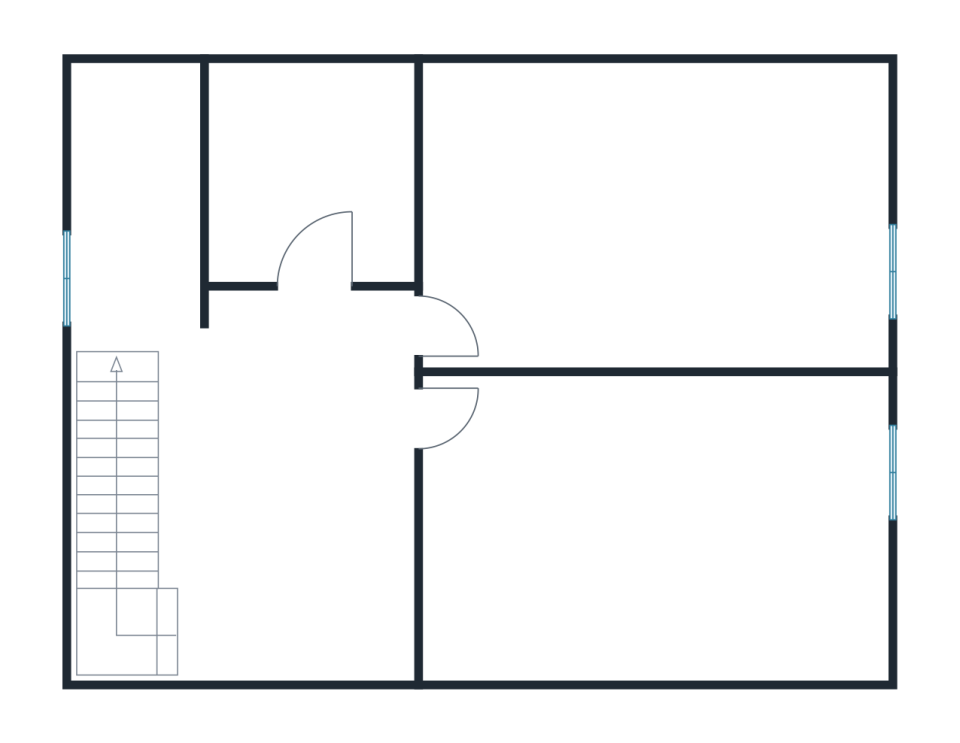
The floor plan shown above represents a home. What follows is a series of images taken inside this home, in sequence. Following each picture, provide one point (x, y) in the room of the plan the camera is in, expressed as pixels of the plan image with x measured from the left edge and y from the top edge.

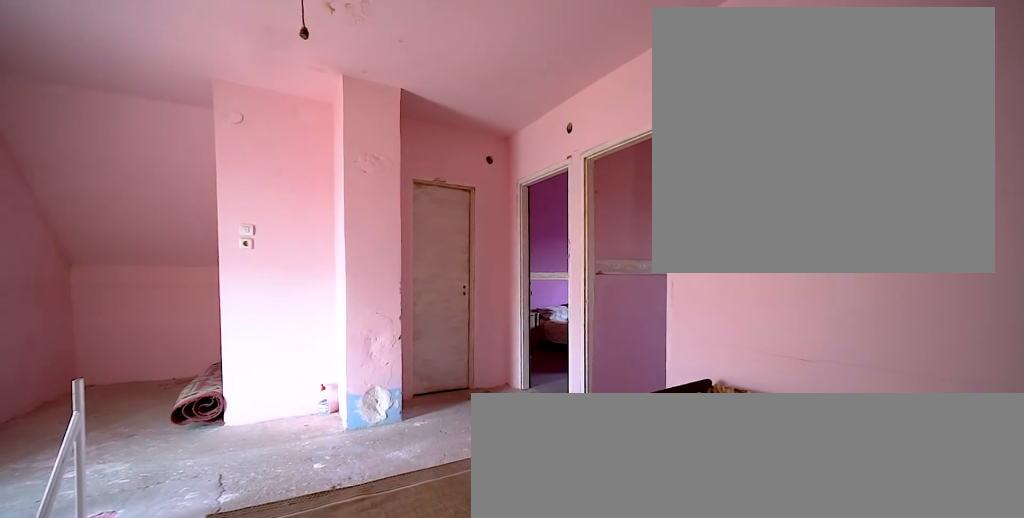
(305, 475)
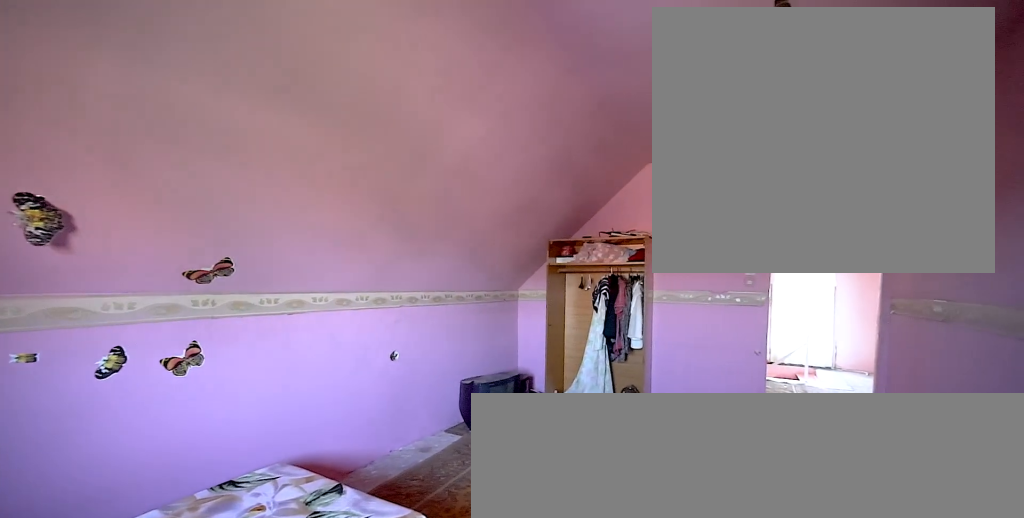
(662, 533)
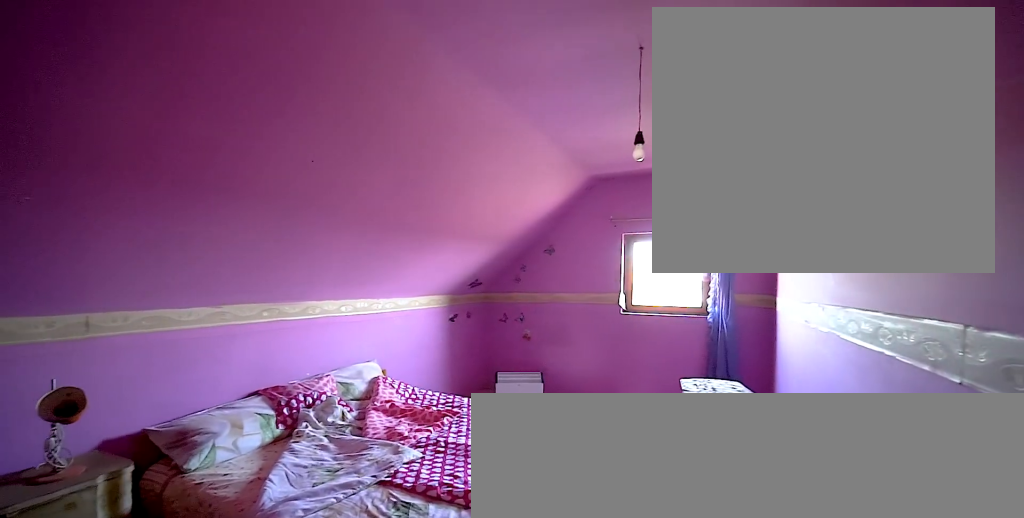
(662, 243)
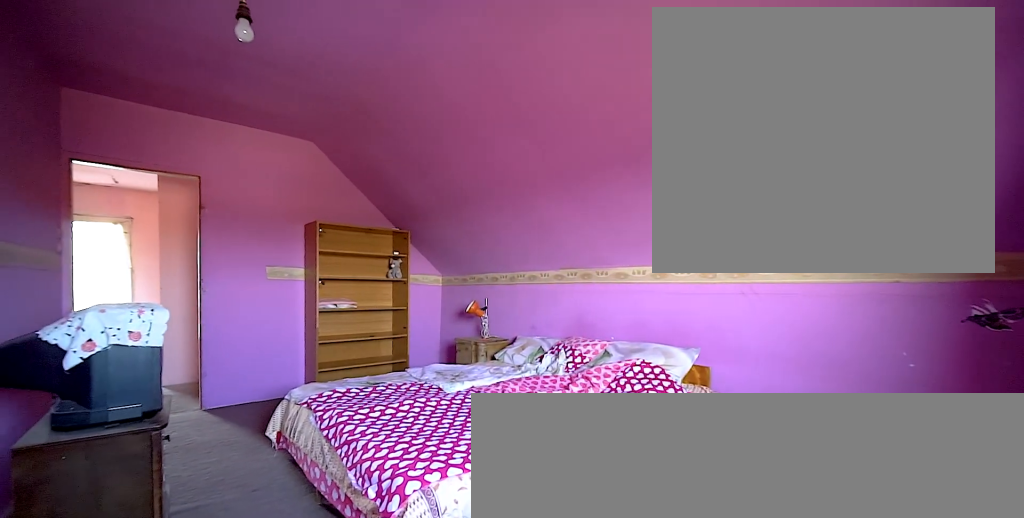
(662, 243)
